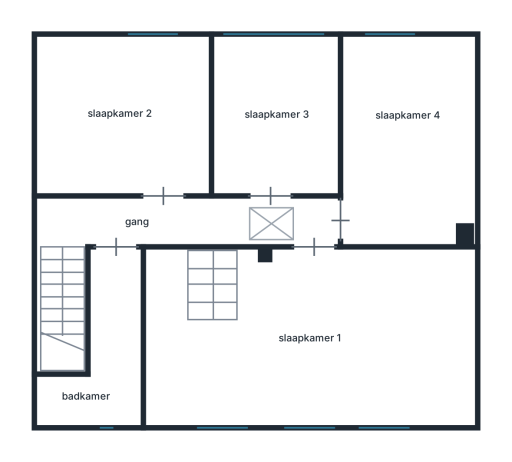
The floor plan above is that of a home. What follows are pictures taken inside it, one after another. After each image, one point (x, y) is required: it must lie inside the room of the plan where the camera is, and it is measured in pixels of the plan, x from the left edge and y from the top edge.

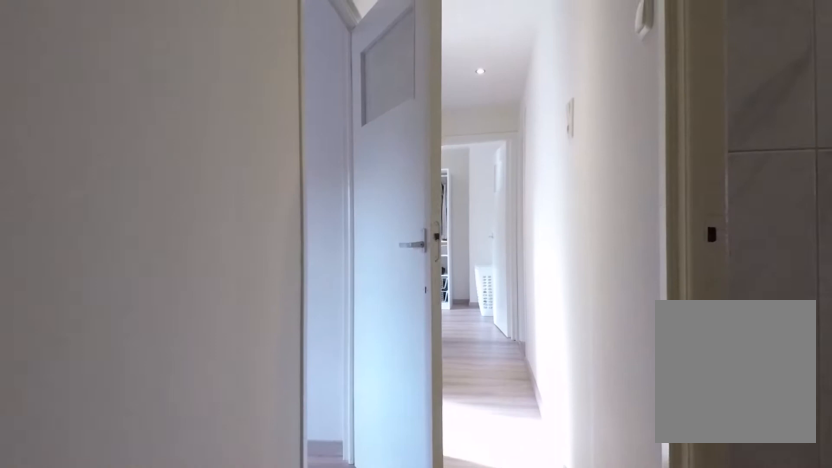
(139, 226)
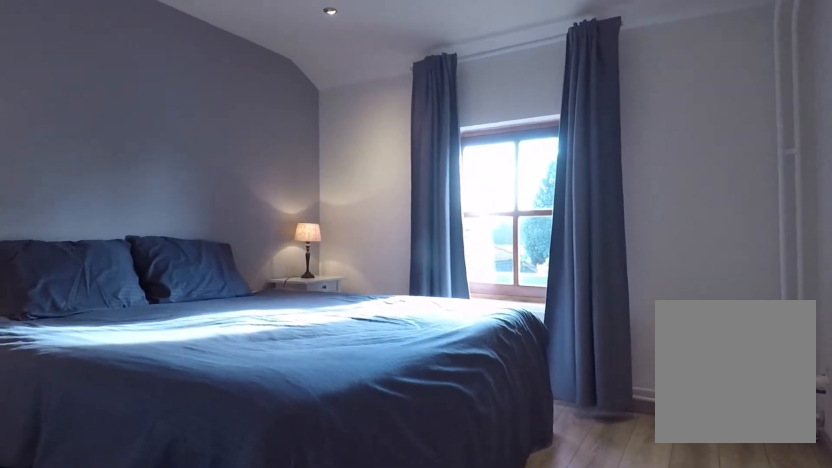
(124, 117)
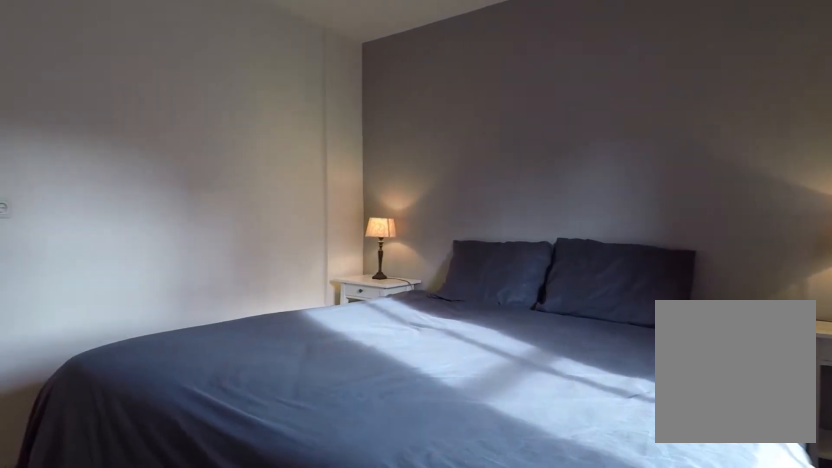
(124, 117)
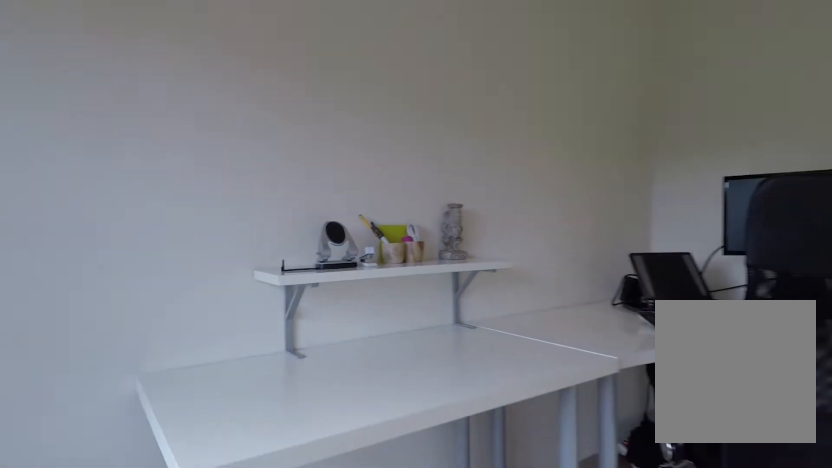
(273, 90)
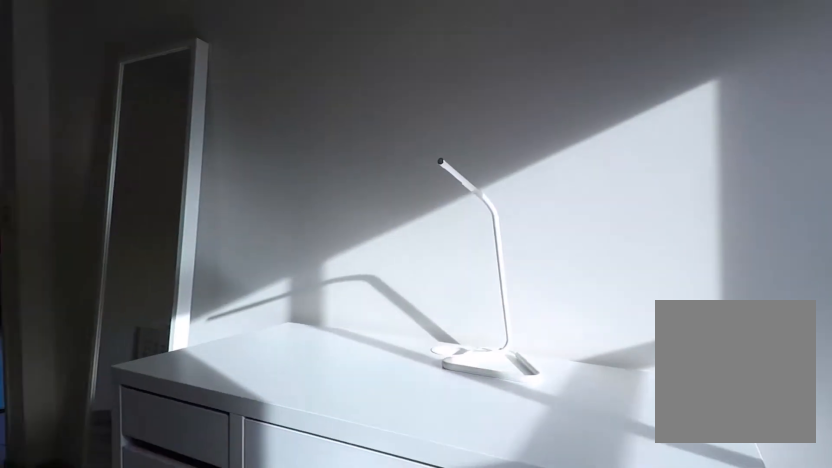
(411, 98)
